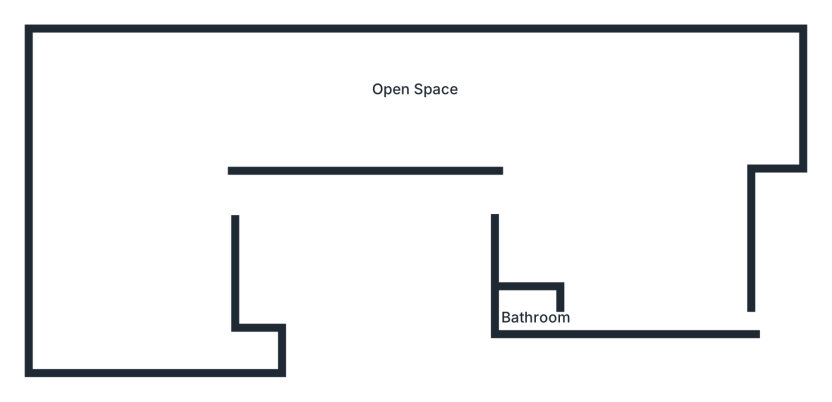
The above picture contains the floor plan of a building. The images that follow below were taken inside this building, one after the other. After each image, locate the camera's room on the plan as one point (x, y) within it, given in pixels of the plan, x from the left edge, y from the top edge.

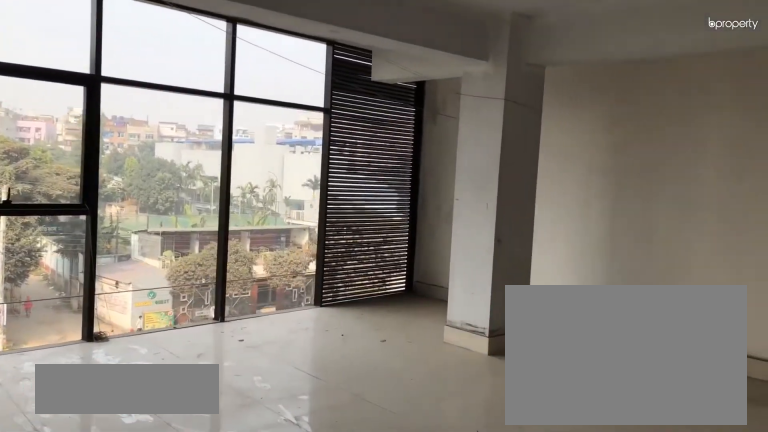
(162, 102)
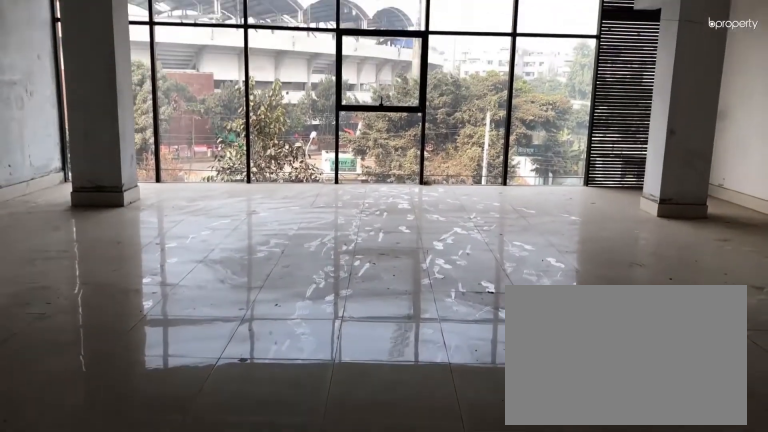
(162, 102)
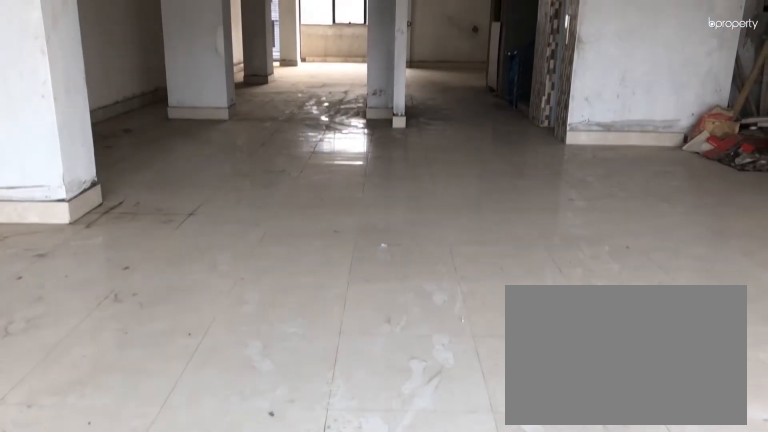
(162, 102)
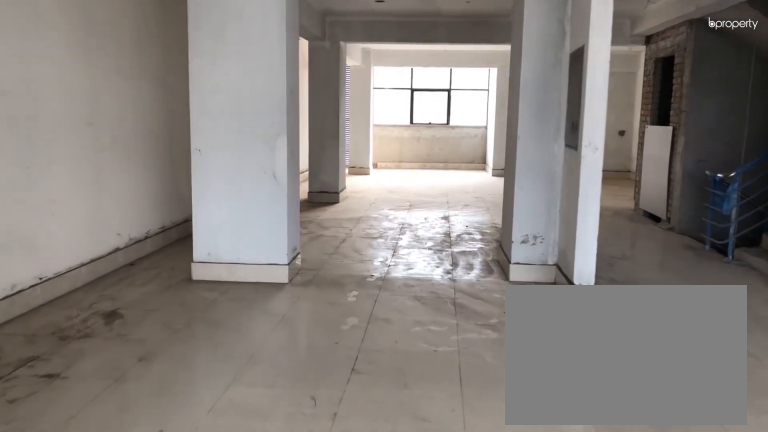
(300, 81)
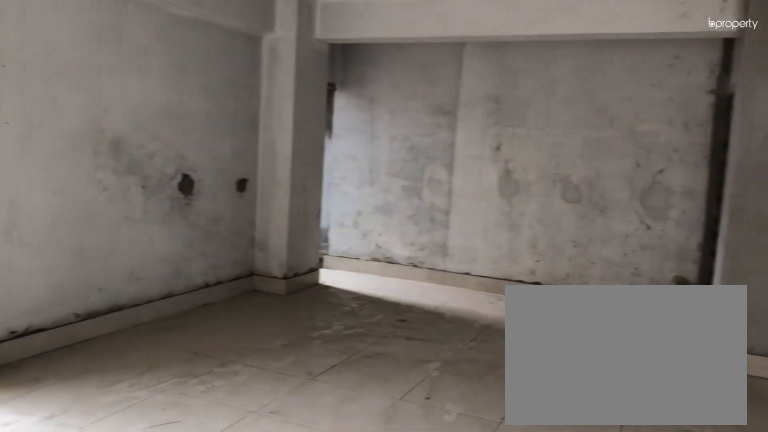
(633, 102)
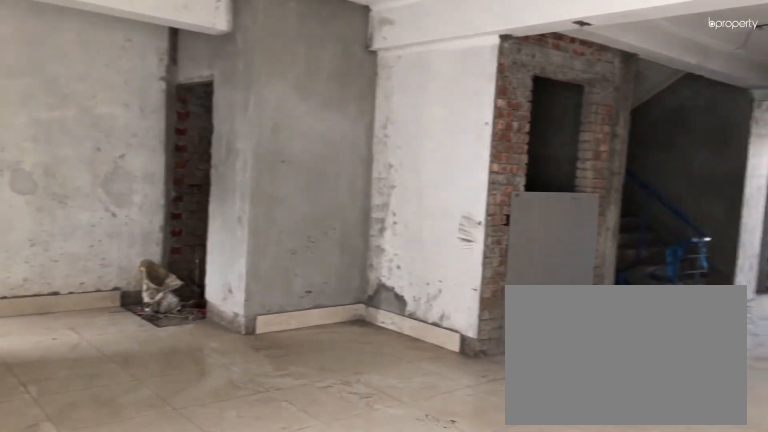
(633, 102)
